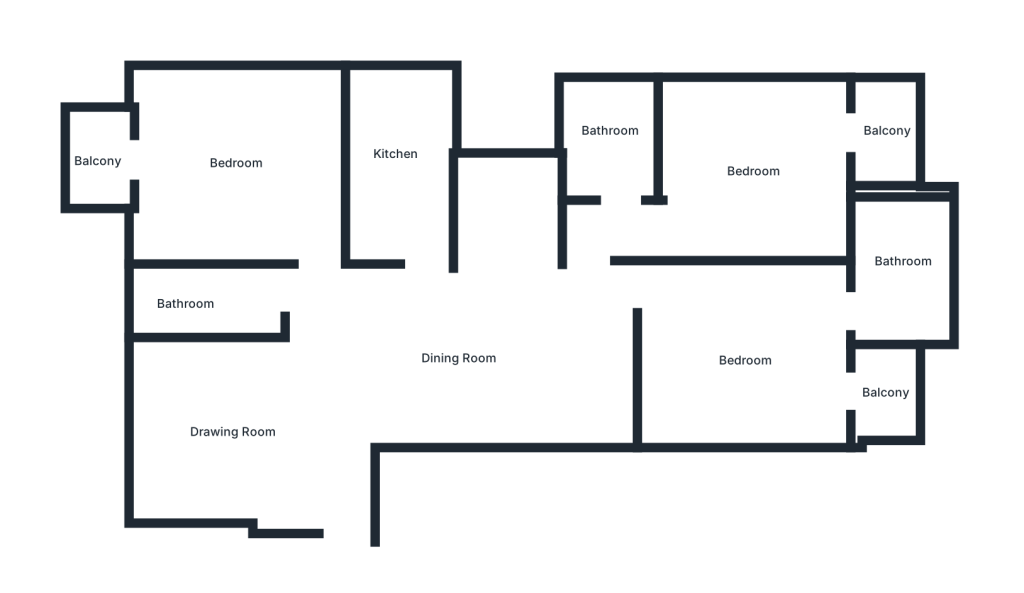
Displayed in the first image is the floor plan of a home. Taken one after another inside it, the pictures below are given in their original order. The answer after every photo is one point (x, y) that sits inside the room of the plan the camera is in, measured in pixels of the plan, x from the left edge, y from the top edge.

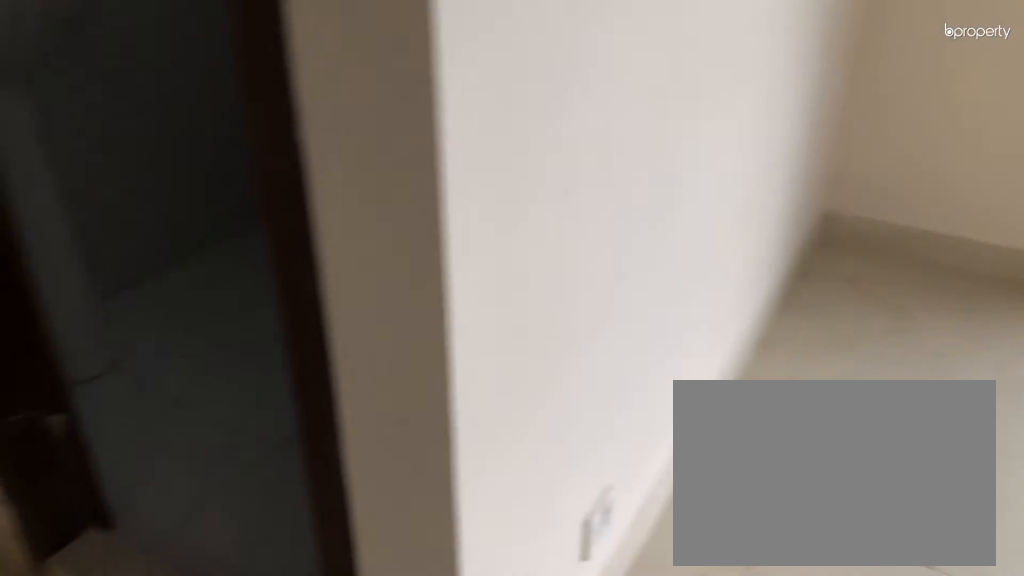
(752, 169)
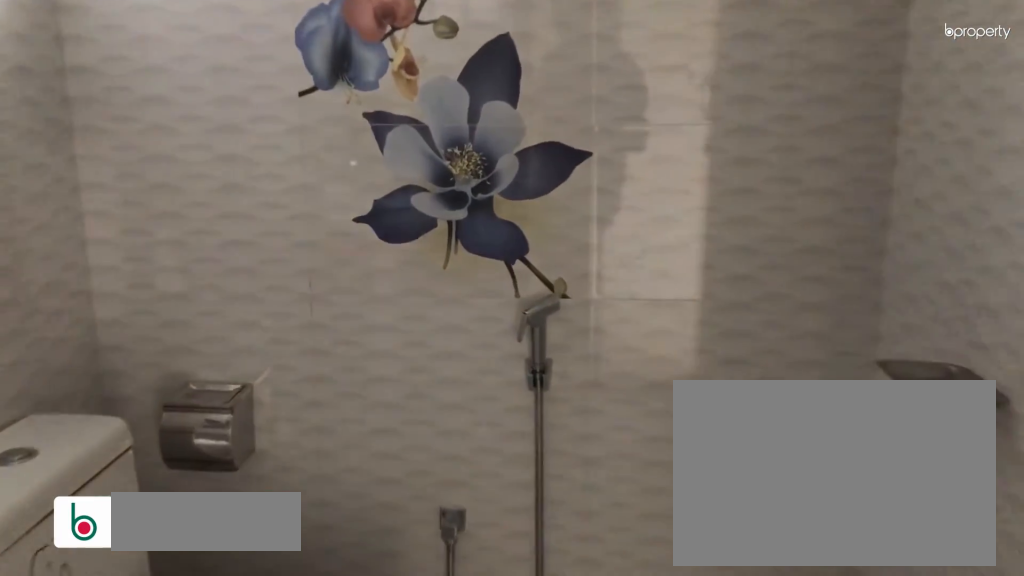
(609, 139)
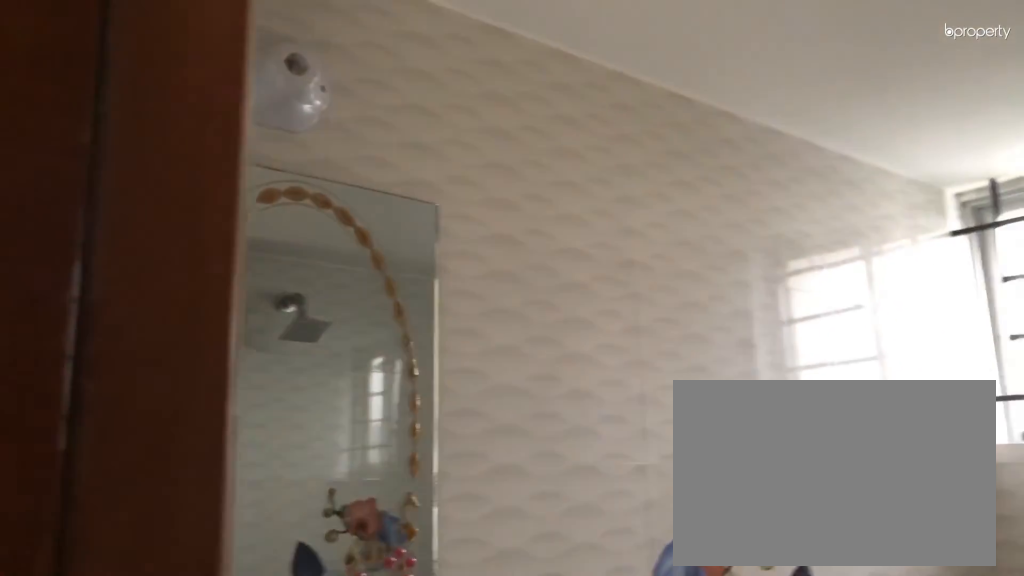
(609, 139)
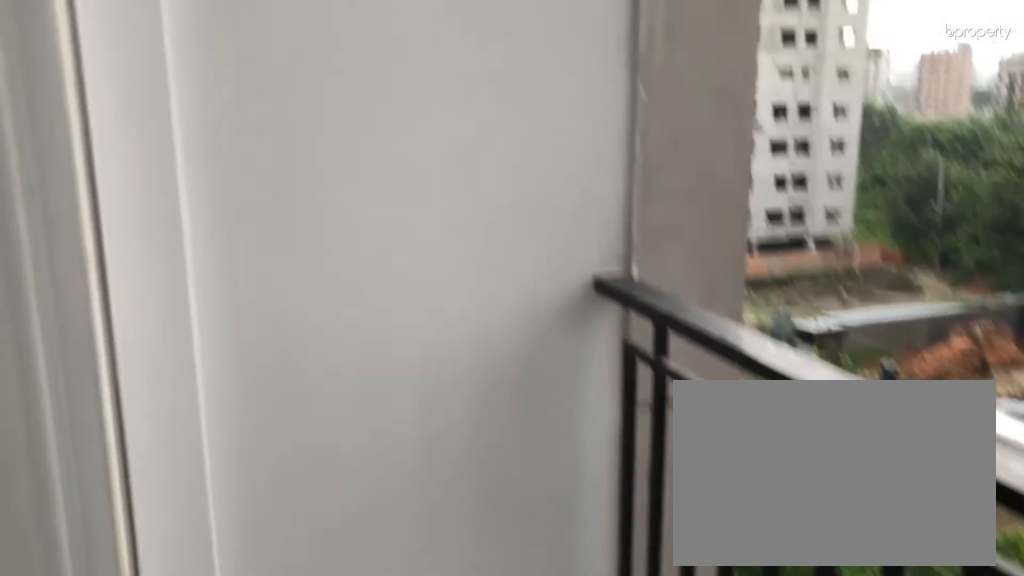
(882, 133)
